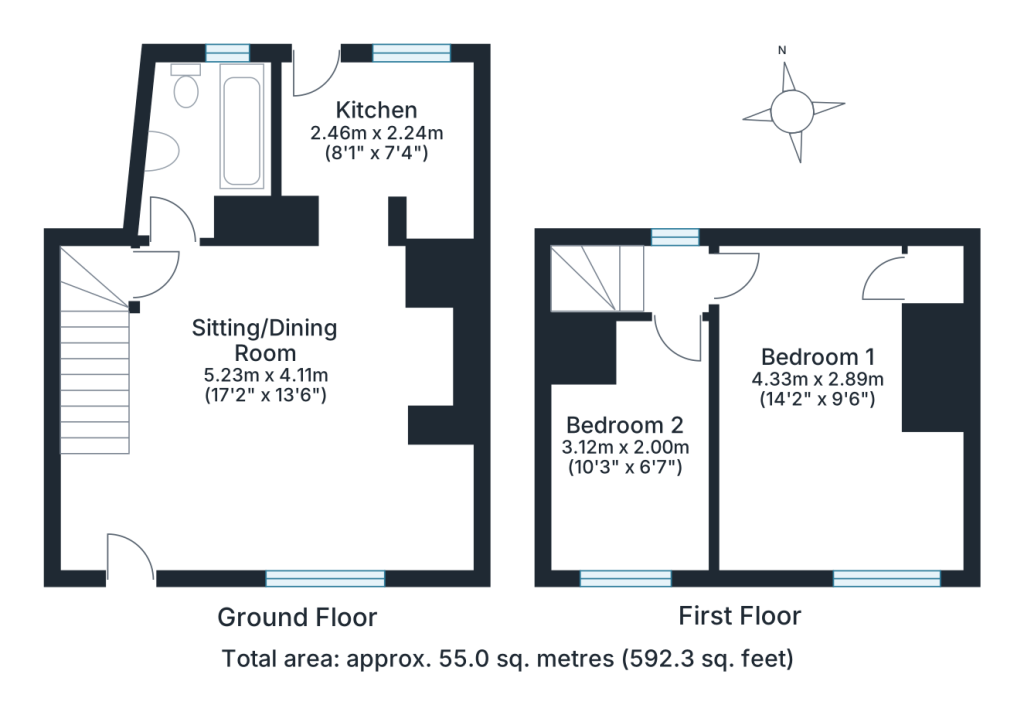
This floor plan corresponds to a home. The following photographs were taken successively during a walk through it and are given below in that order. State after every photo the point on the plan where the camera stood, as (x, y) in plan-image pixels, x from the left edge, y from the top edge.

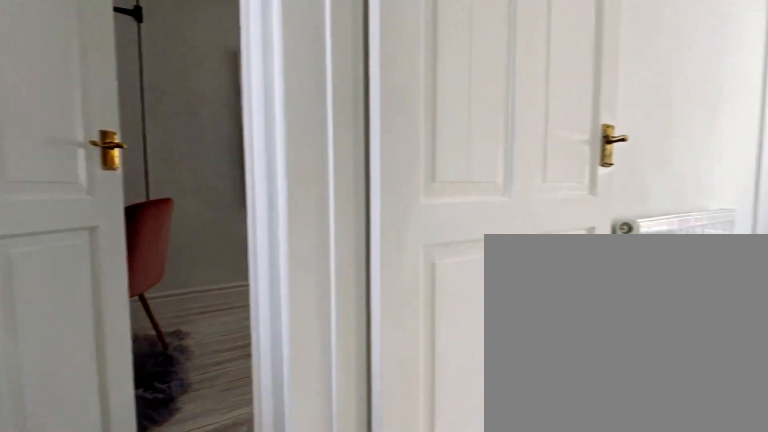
(670, 329)
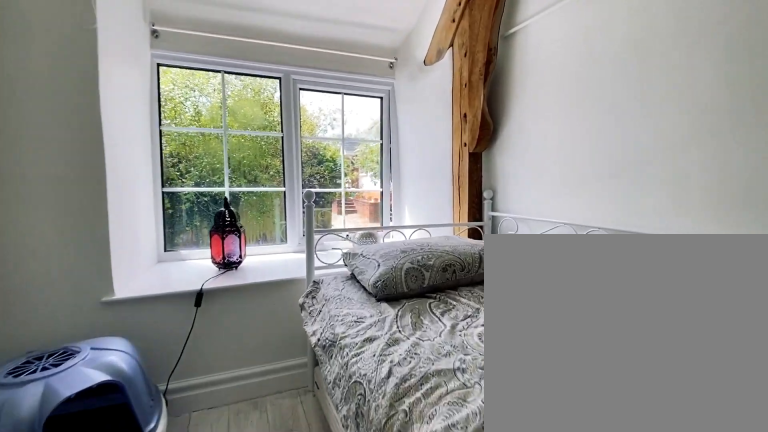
(632, 496)
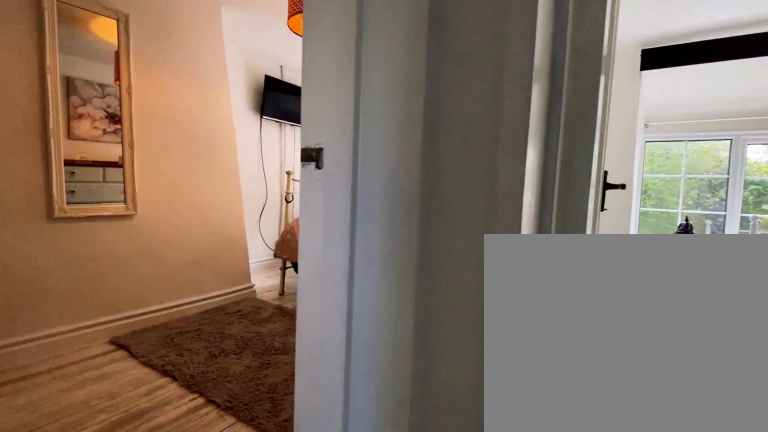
(700, 277)
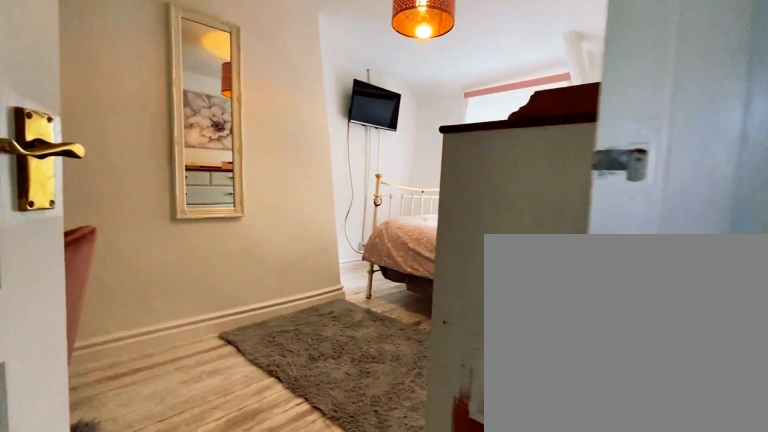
(725, 309)
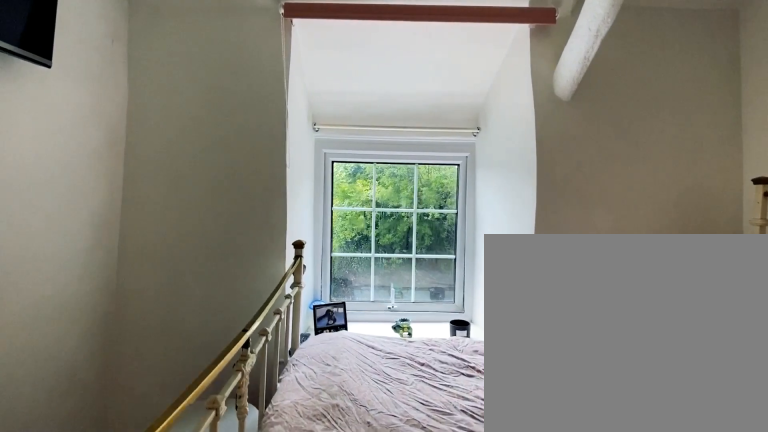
(820, 445)
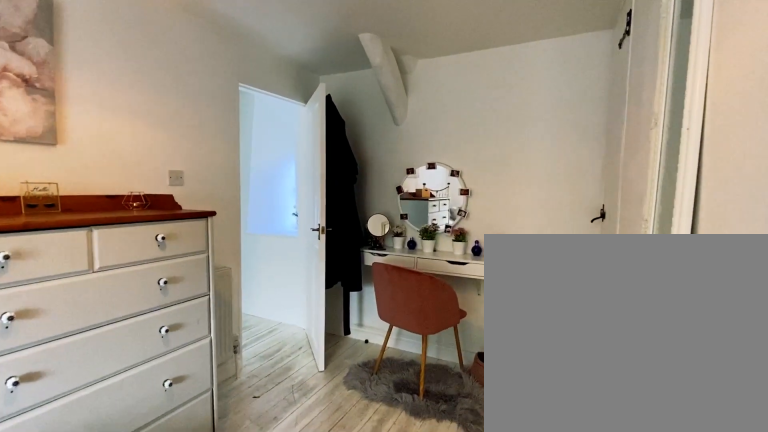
(820, 445)
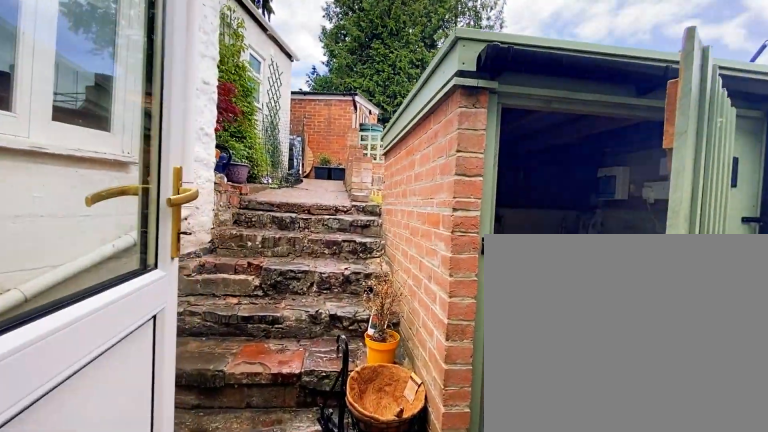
(316, 51)
